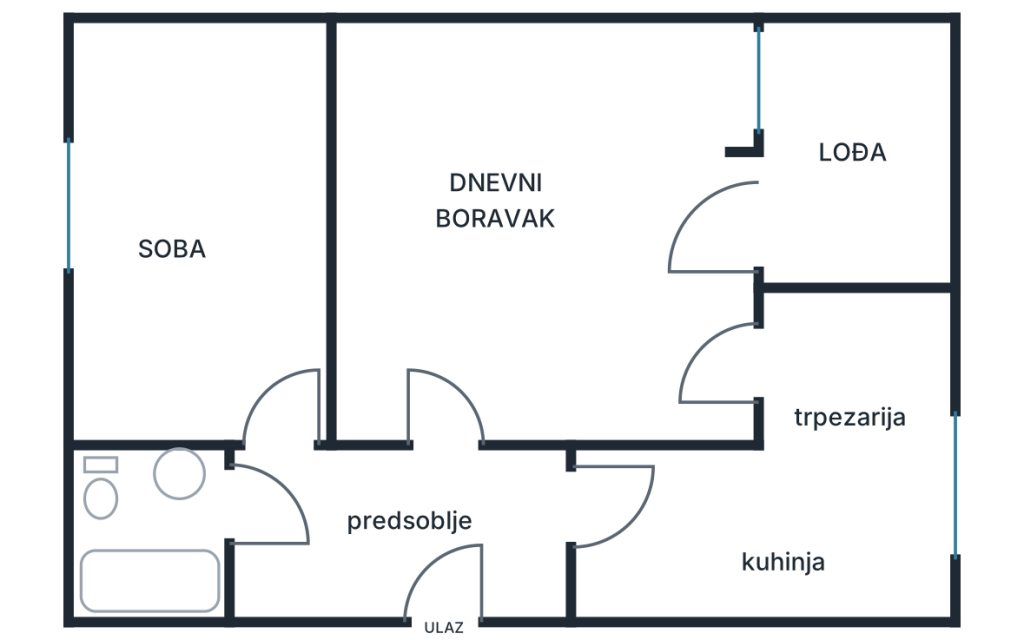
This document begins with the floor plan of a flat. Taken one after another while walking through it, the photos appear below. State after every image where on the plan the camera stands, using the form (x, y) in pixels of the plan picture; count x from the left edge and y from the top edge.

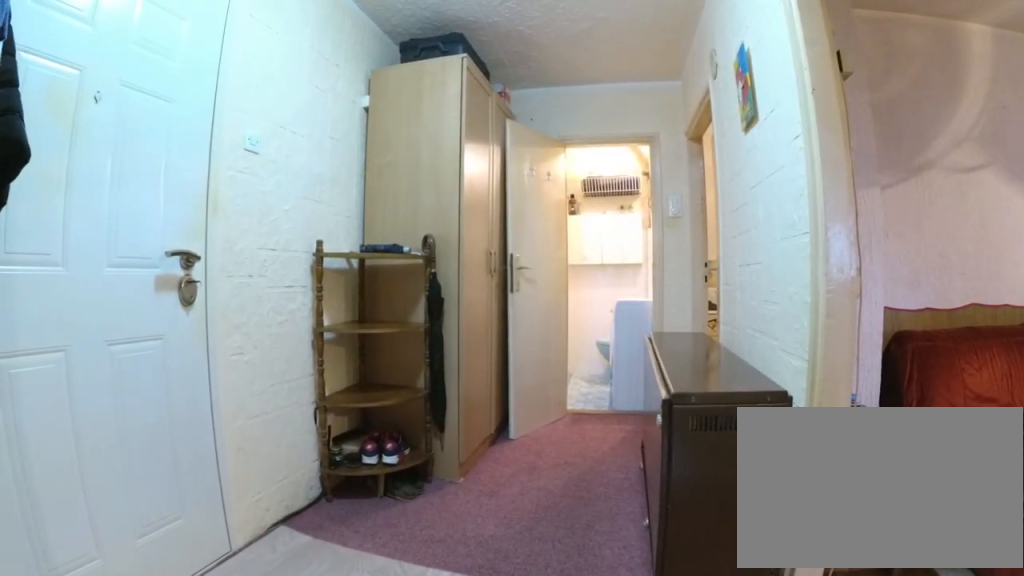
(566, 508)
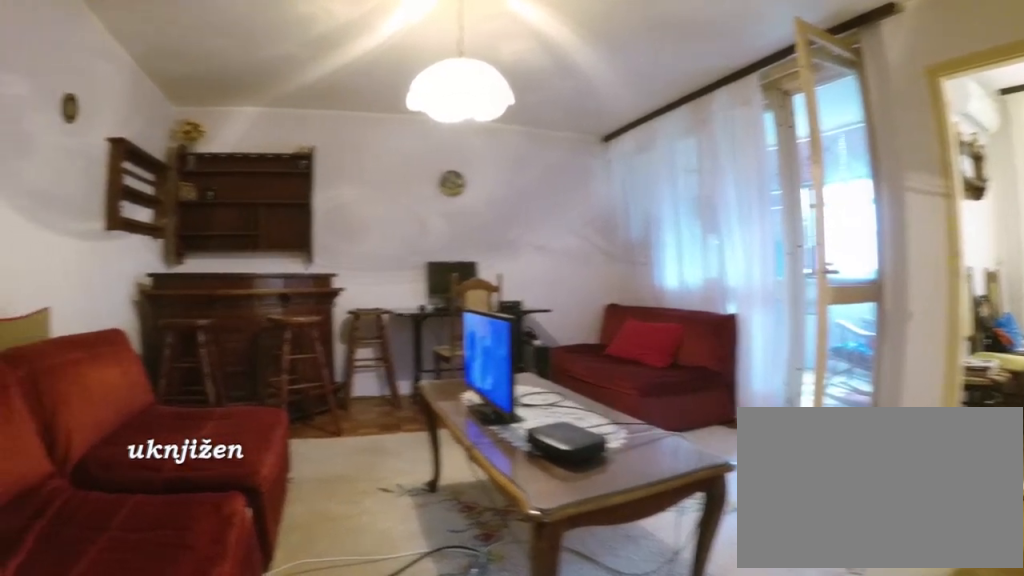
(447, 459)
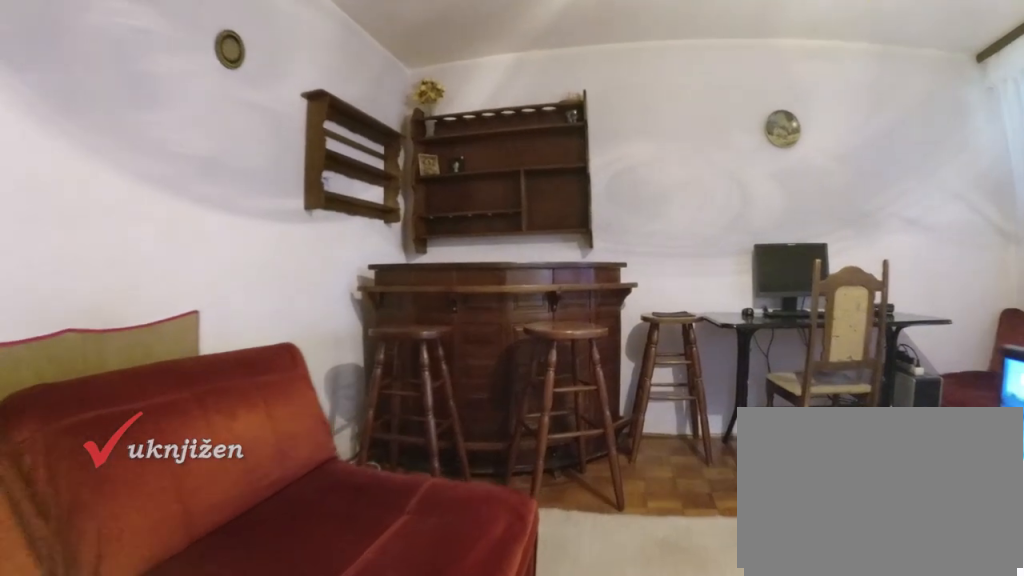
(461, 372)
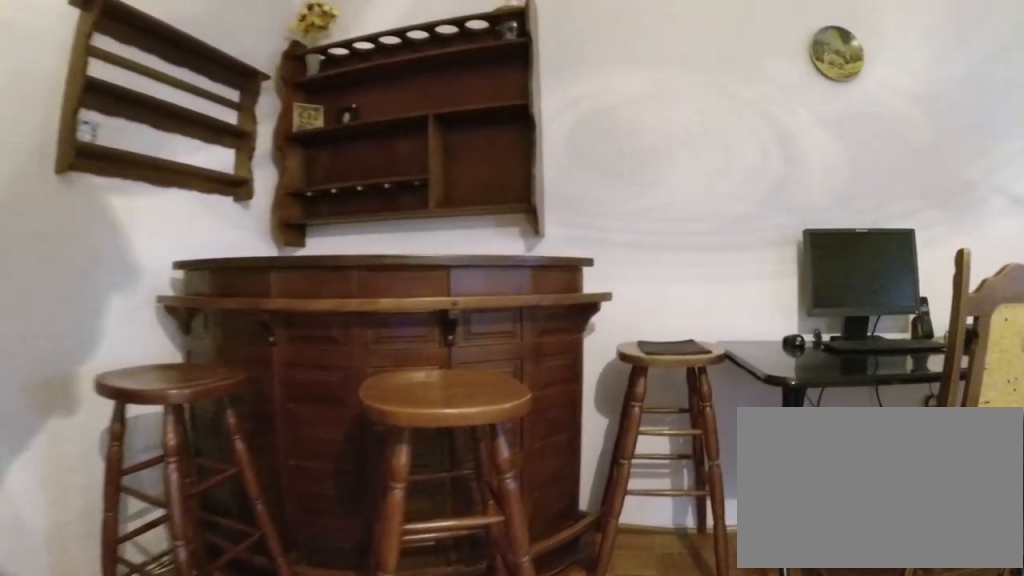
(461, 284)
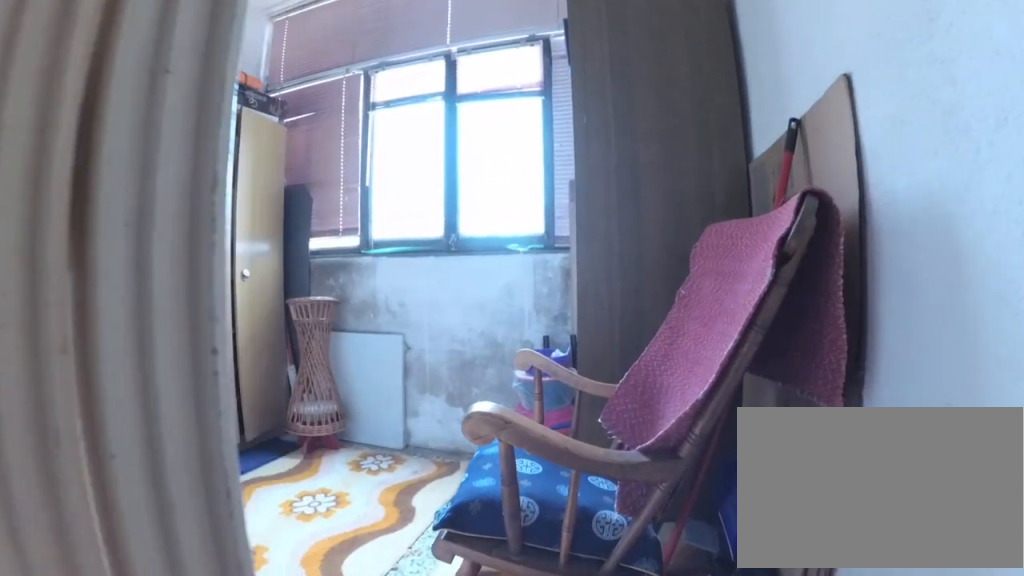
(709, 224)
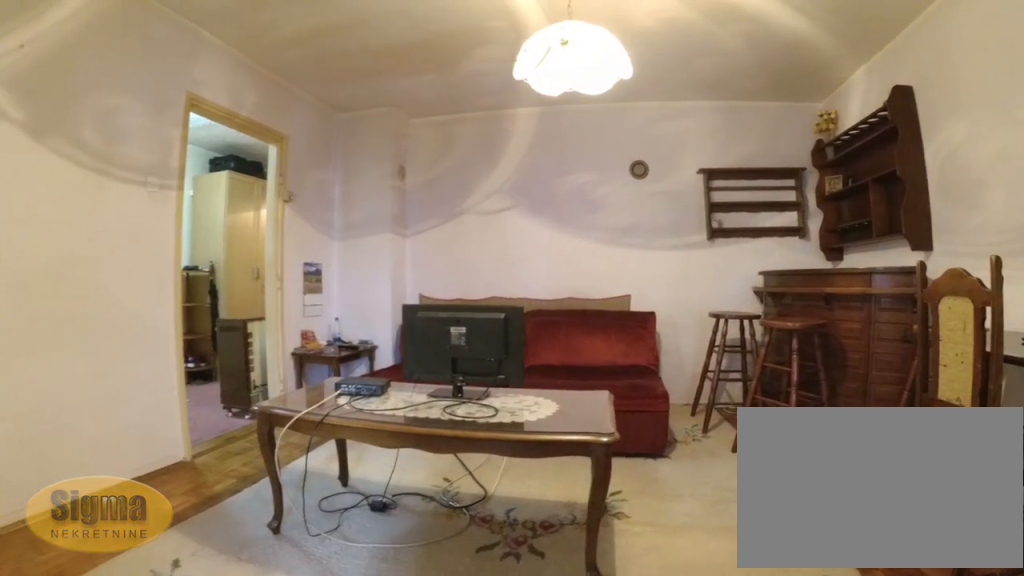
(720, 221)
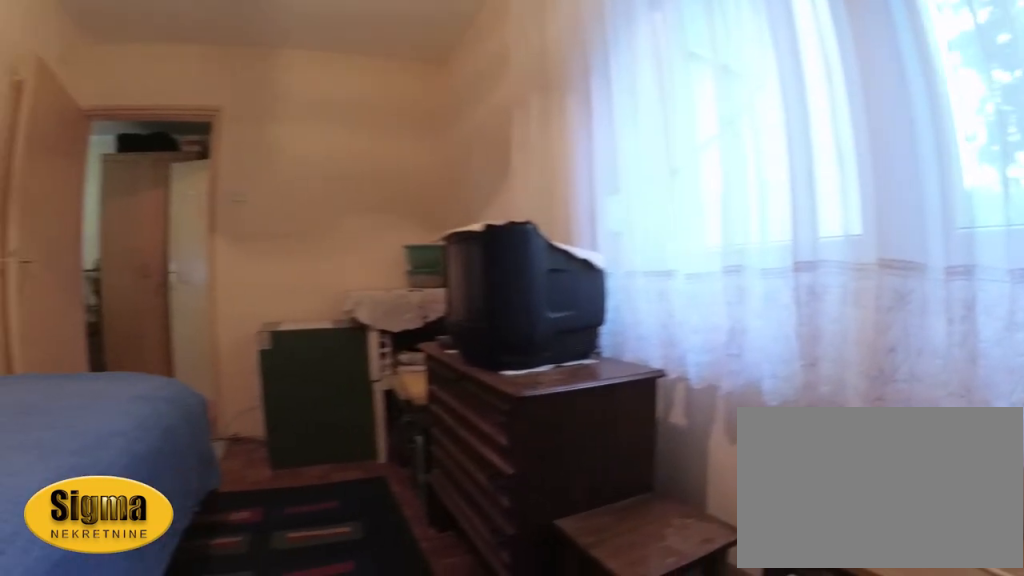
(154, 164)
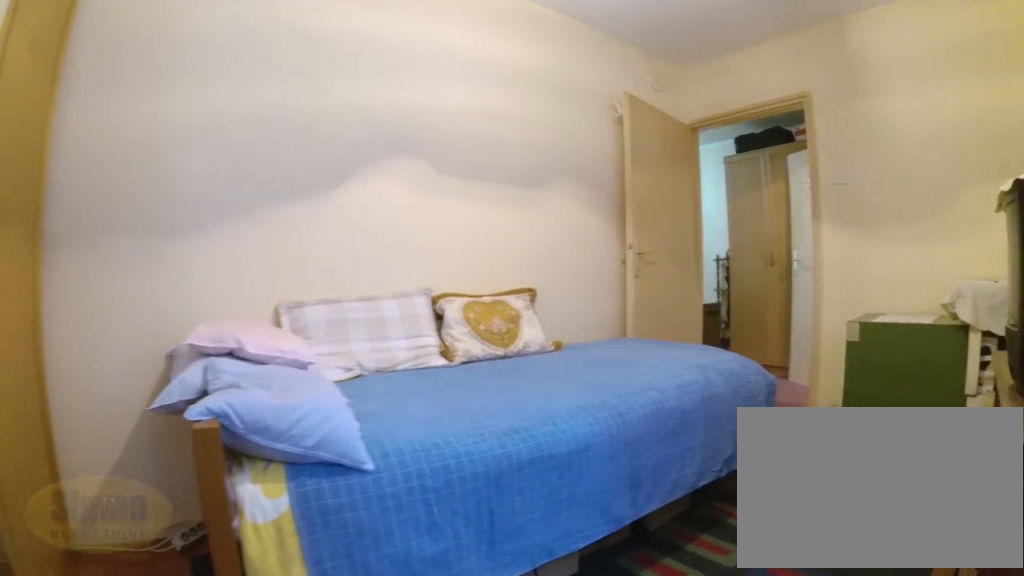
(132, 148)
